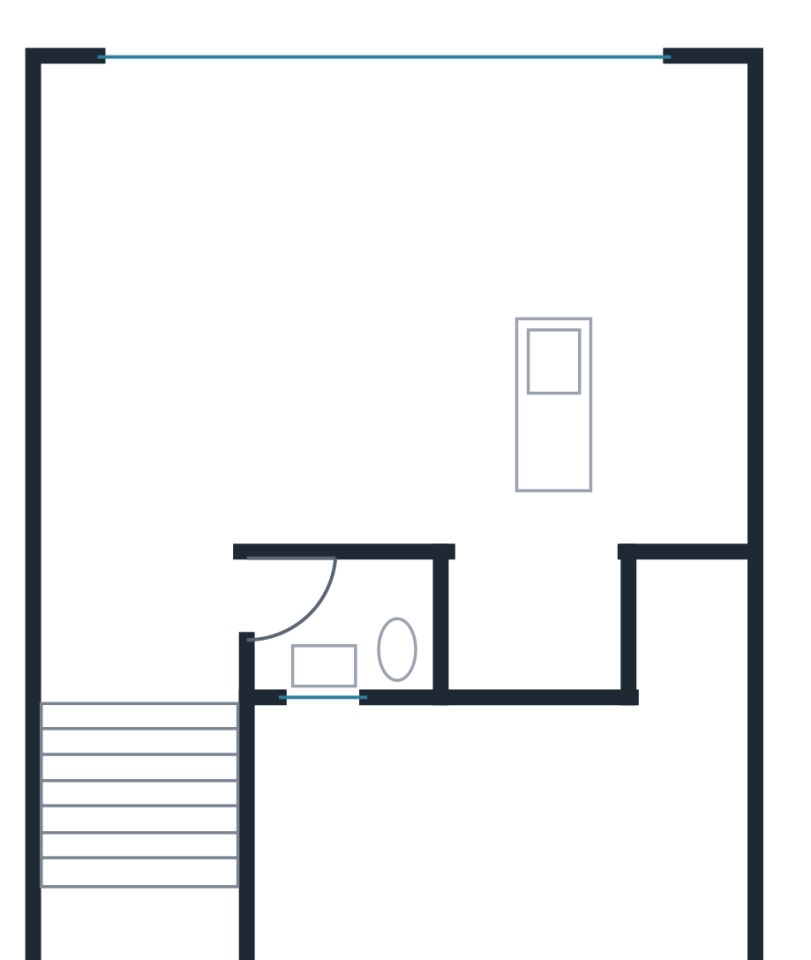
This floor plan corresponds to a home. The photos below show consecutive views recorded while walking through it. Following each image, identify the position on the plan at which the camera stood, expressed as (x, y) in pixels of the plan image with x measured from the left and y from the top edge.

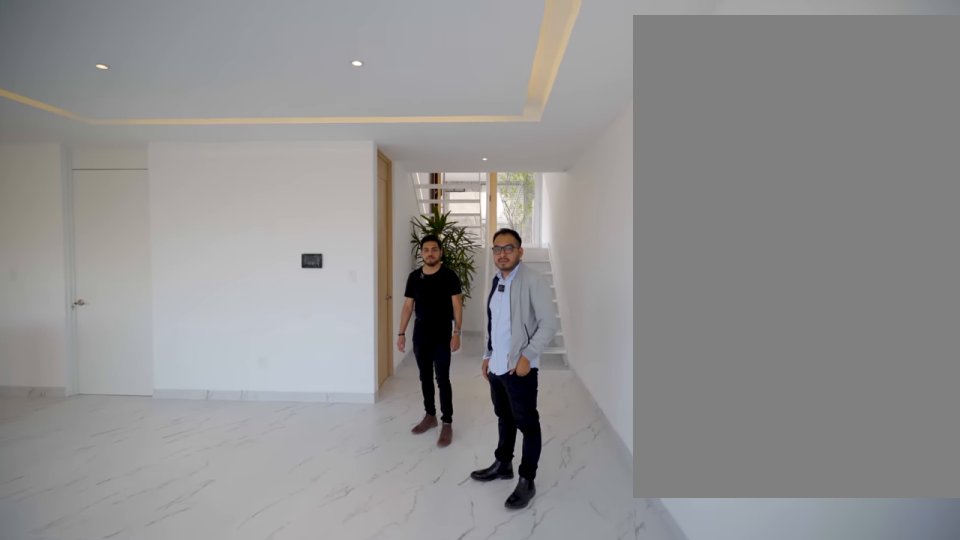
(173, 339)
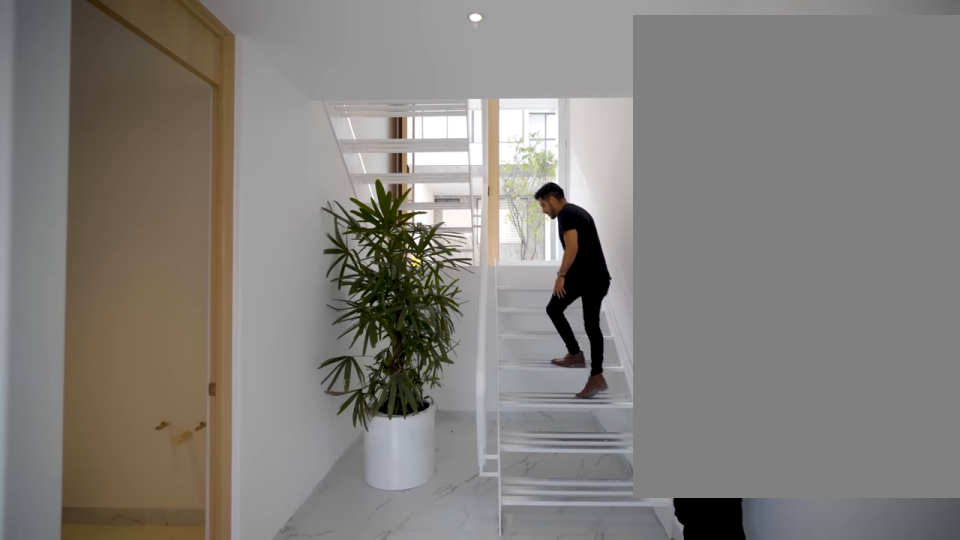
(123, 605)
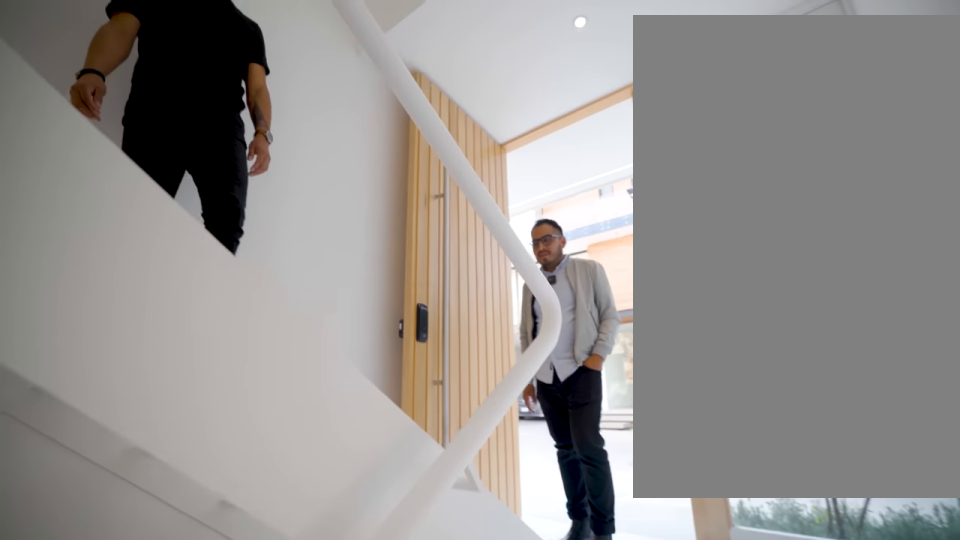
(87, 897)
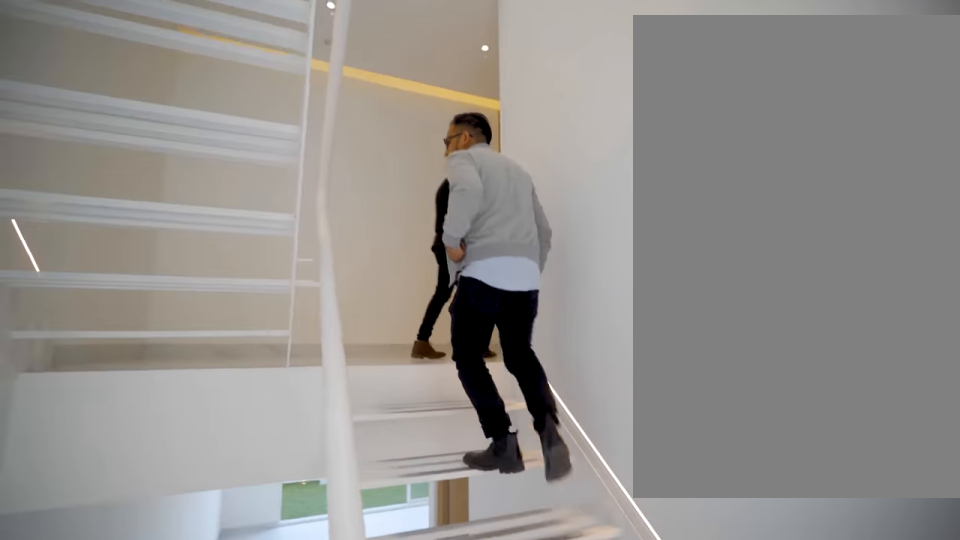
(197, 805)
